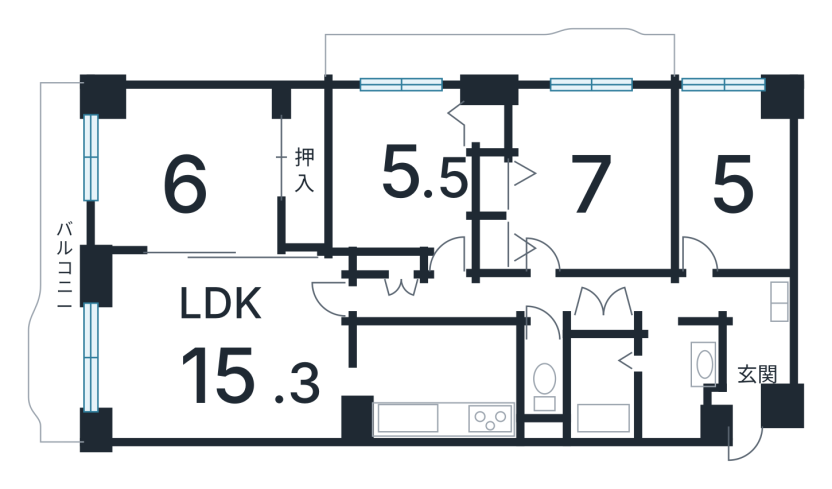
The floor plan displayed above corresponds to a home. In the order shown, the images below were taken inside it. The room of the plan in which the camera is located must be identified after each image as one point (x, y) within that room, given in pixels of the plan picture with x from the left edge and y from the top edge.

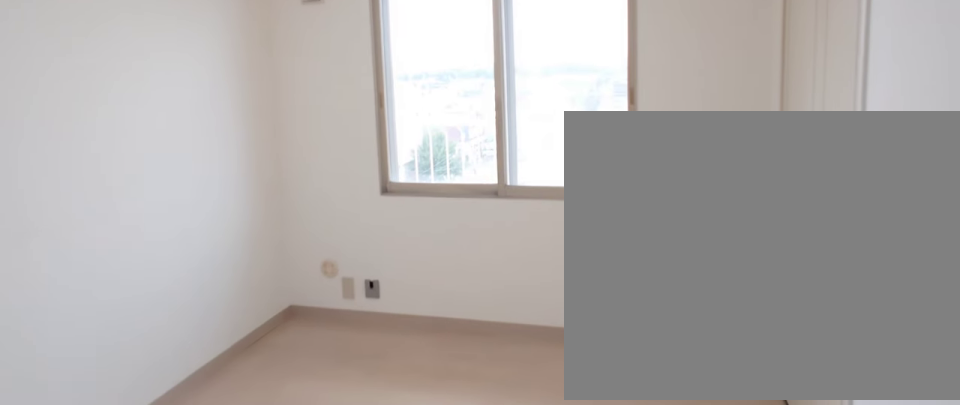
(396, 180)
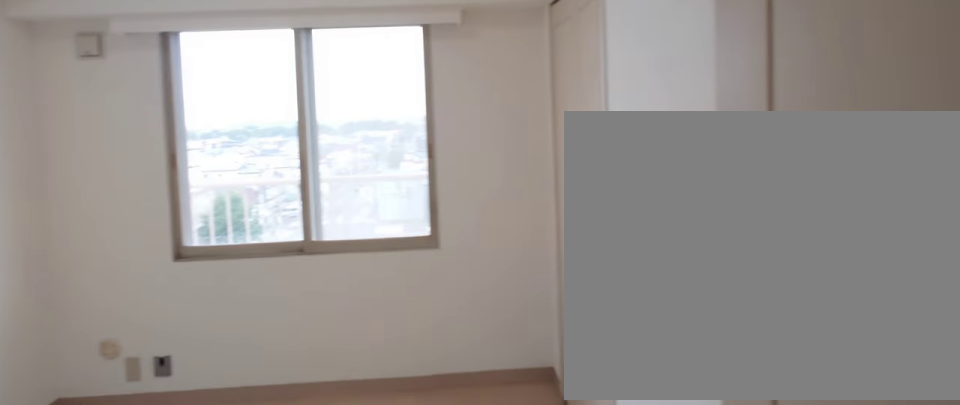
(396, 180)
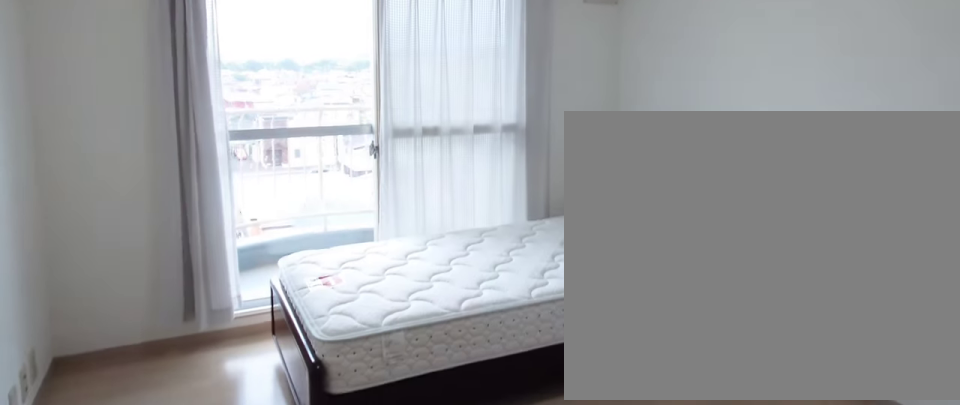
(580, 184)
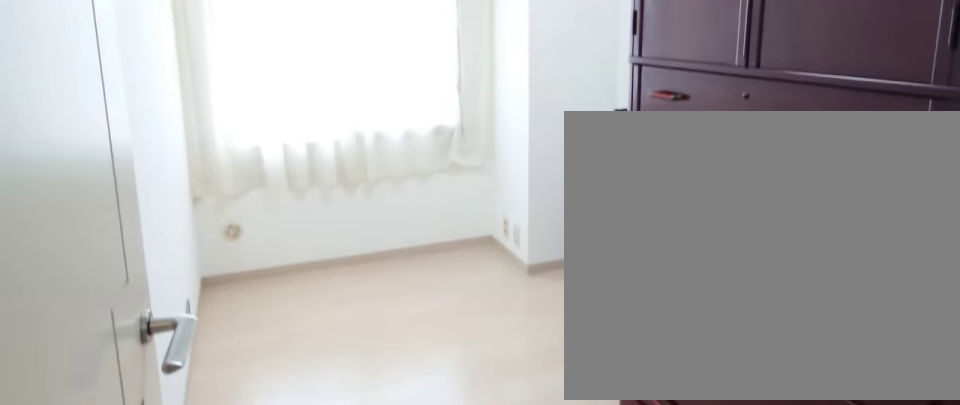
(732, 187)
